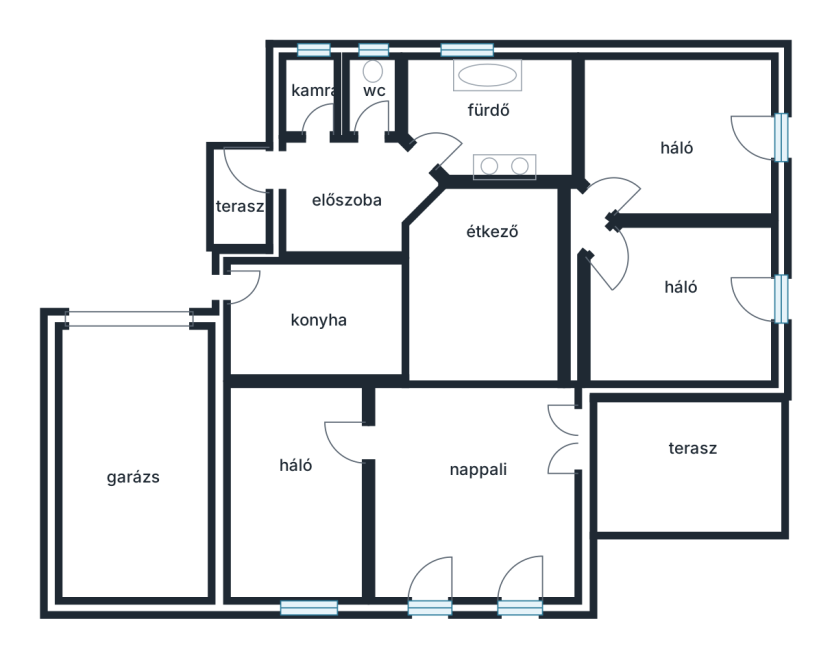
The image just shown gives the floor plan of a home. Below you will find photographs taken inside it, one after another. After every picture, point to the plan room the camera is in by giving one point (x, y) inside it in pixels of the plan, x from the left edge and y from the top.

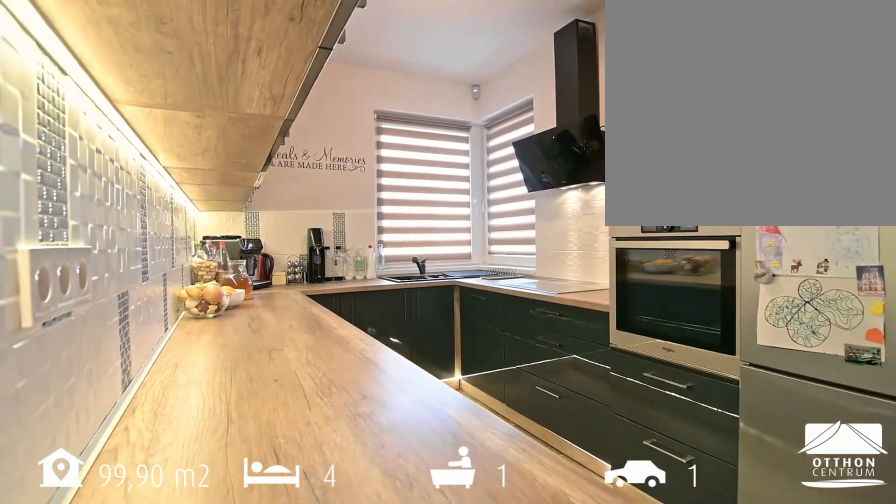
(316, 322)
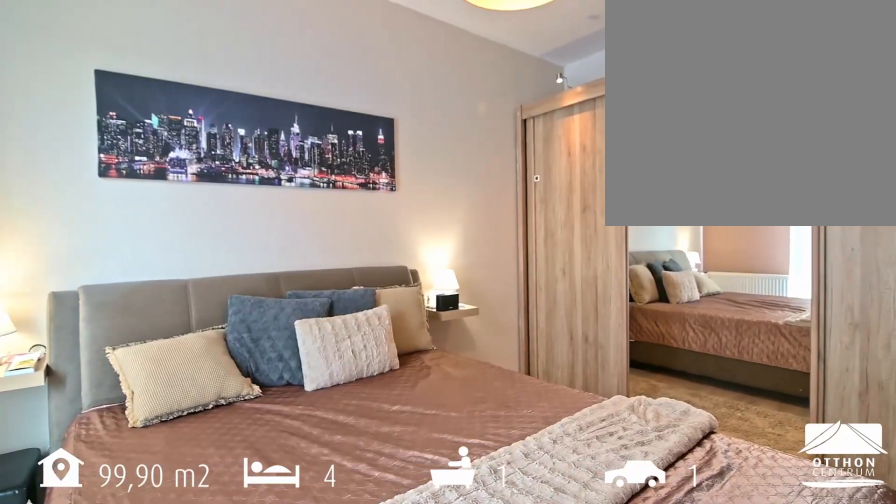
(295, 461)
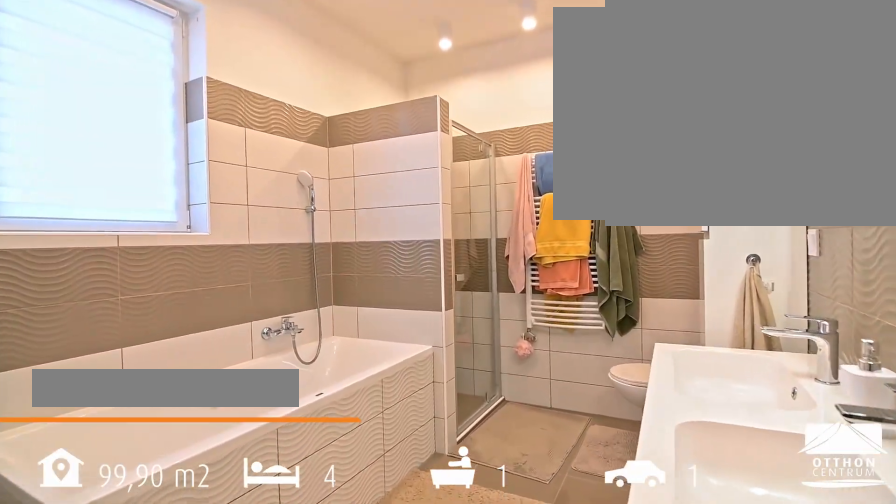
(496, 117)
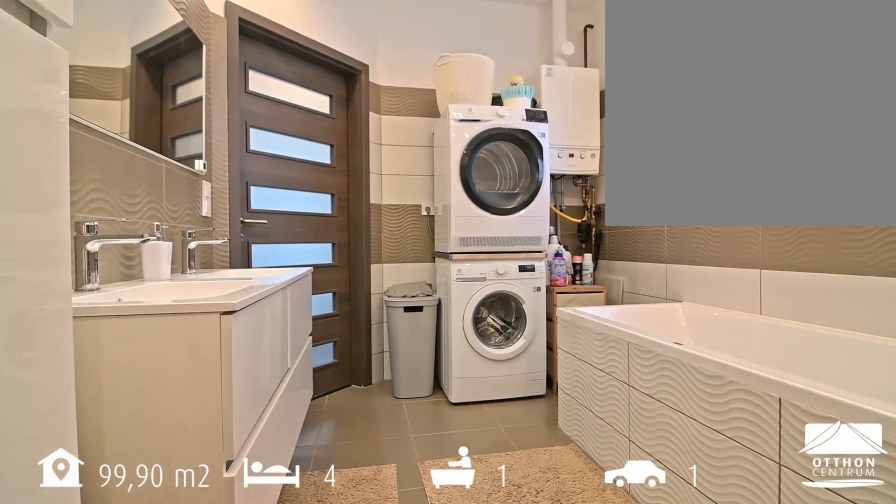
(496, 117)
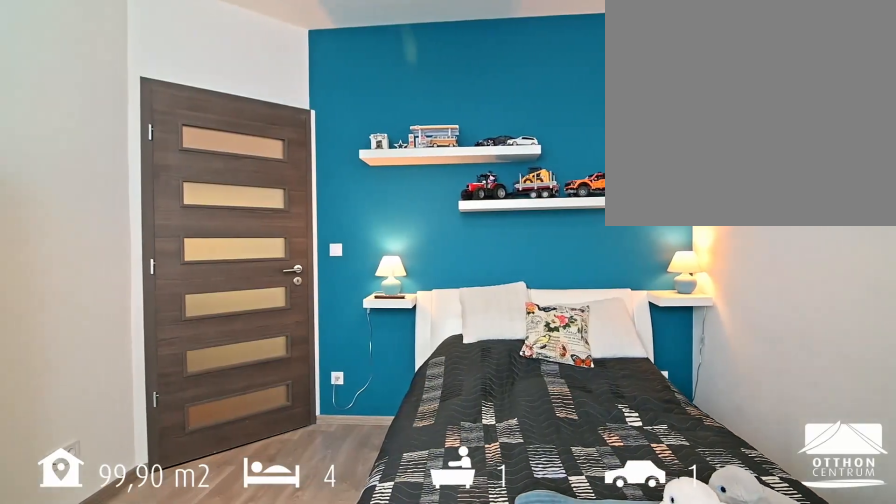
(685, 142)
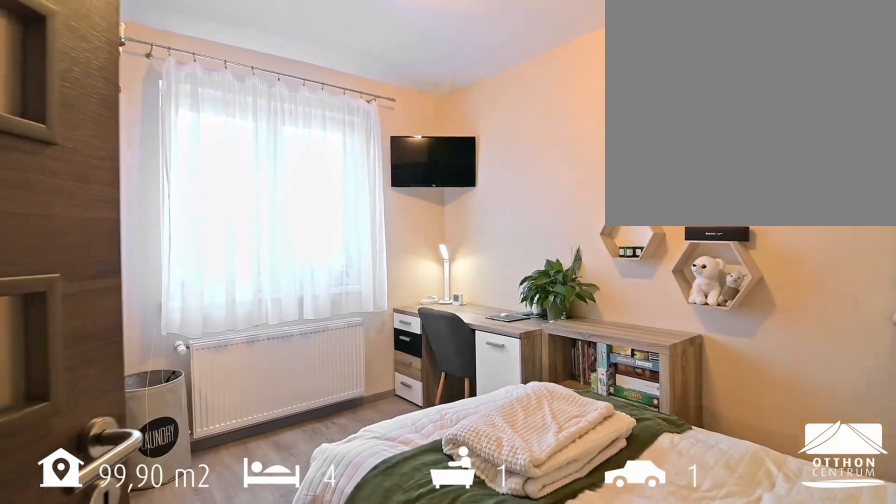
(685, 286)
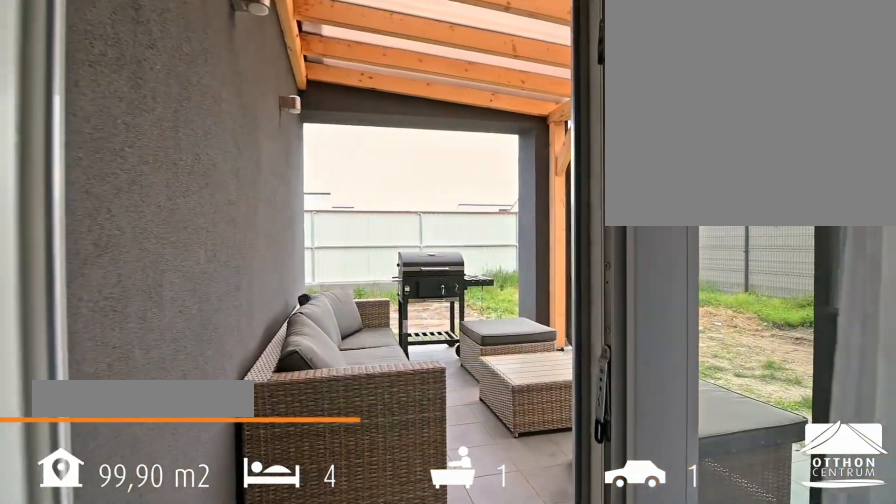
(689, 458)
